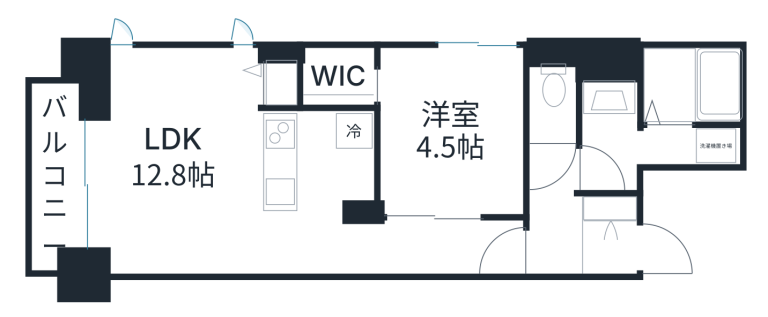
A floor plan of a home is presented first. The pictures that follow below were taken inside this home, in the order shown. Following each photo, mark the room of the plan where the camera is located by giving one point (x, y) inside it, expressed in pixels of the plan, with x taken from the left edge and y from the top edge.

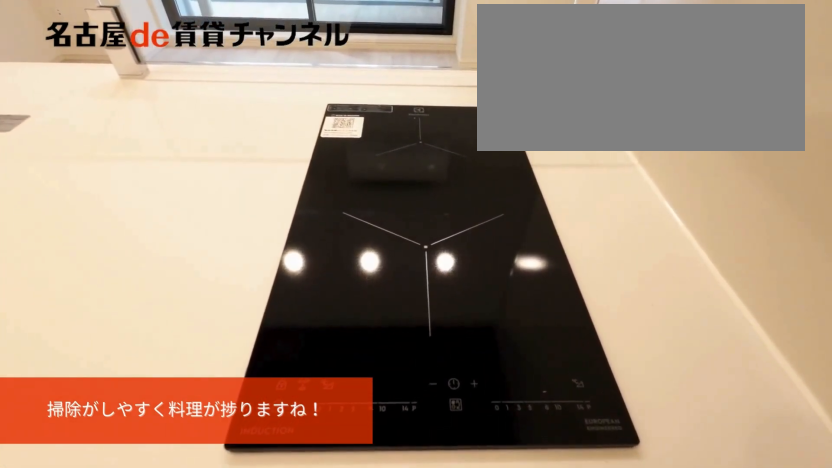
(320, 164)
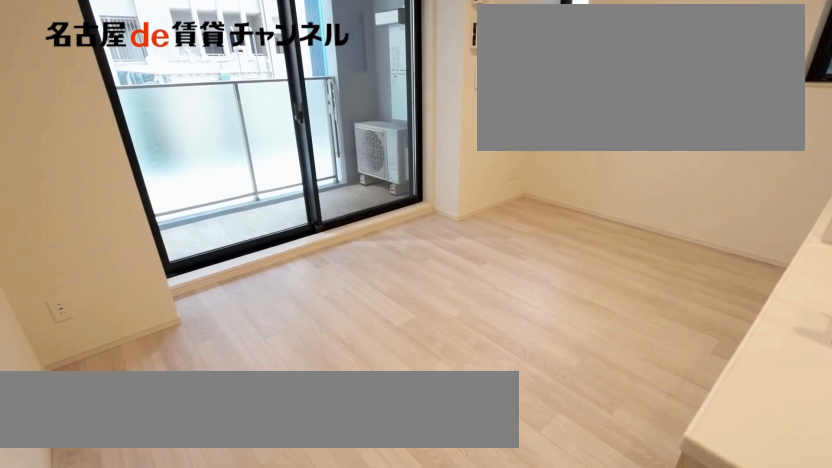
(172, 160)
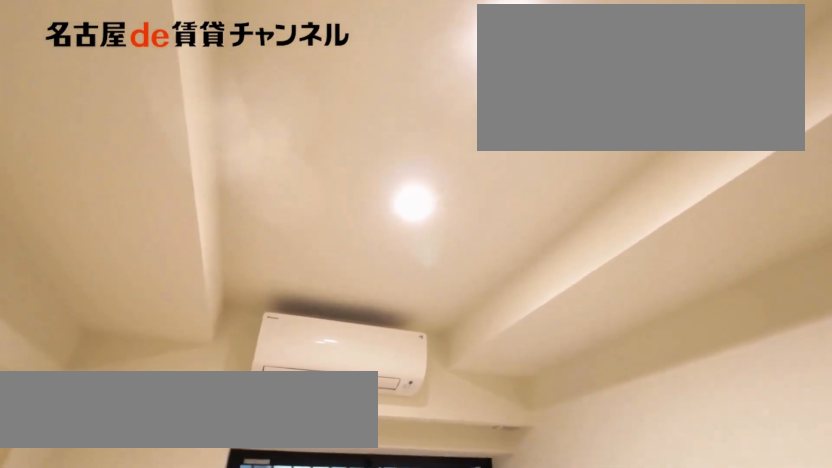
(451, 132)
